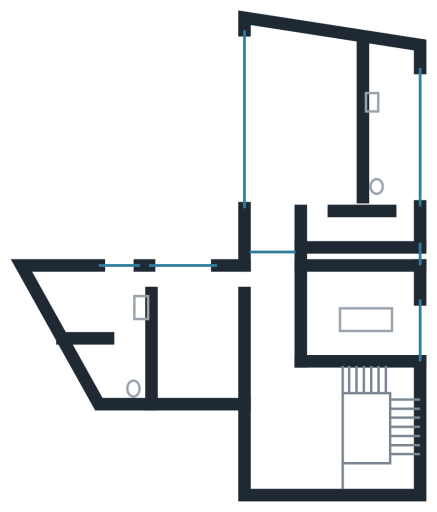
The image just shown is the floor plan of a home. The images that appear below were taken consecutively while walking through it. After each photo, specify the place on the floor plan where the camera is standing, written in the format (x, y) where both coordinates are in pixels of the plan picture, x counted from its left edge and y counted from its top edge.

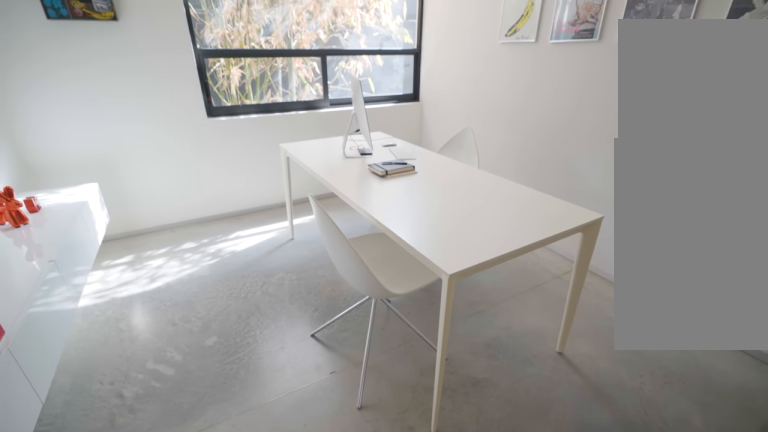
(323, 291)
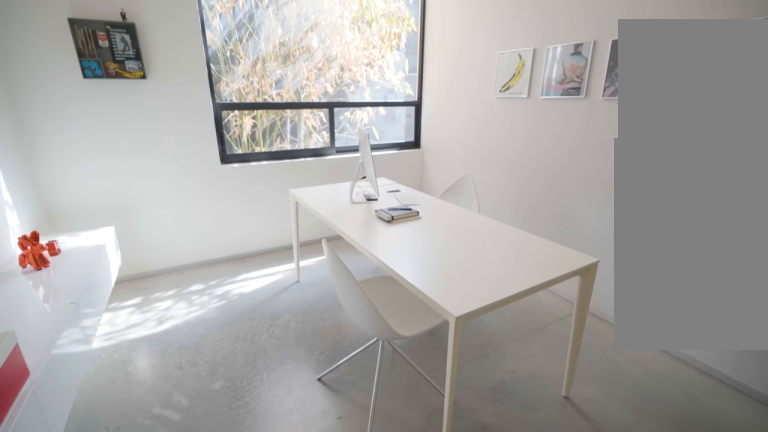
(323, 291)
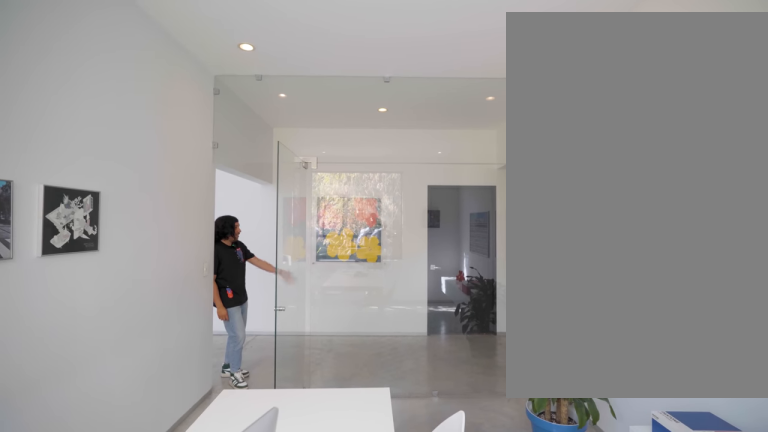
(400, 299)
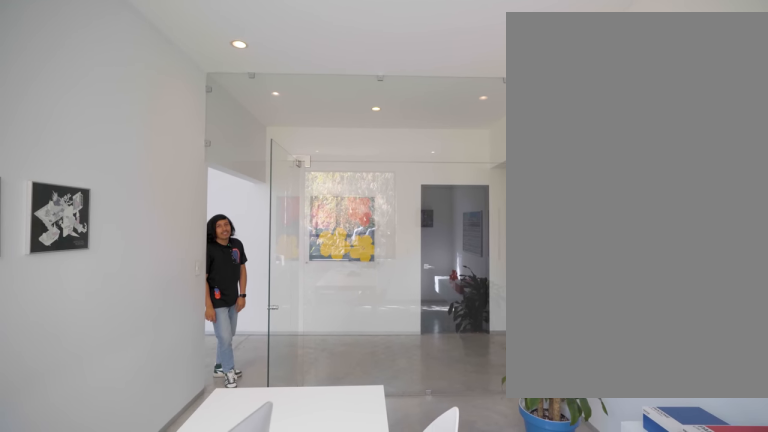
(399, 302)
